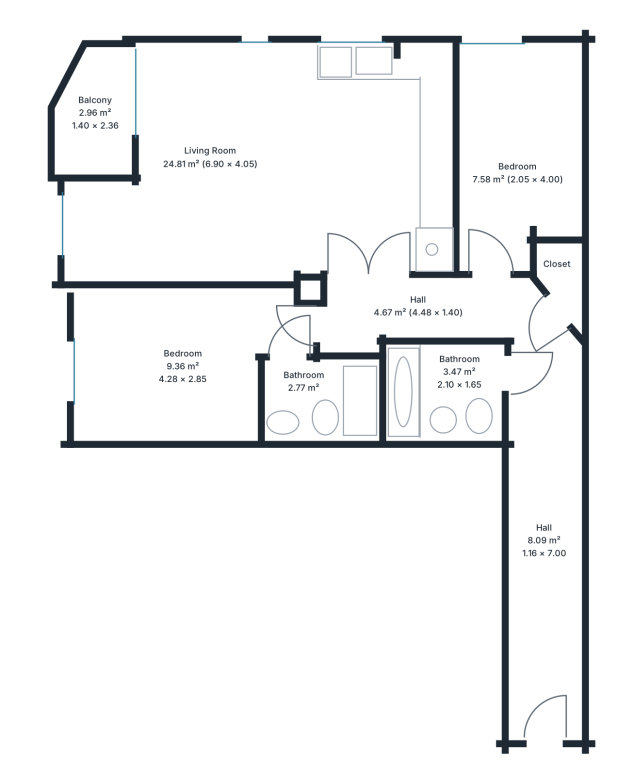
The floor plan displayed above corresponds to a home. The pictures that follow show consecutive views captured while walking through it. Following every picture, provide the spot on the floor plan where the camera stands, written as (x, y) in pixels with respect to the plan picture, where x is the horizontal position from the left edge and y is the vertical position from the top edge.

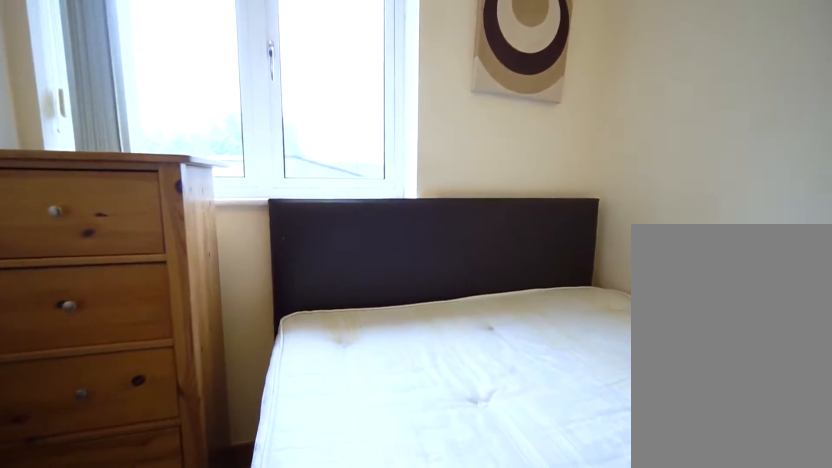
(497, 127)
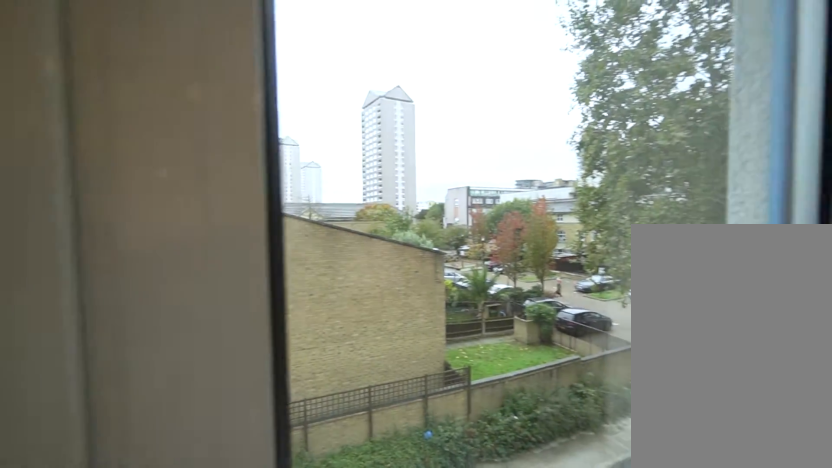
(497, 72)
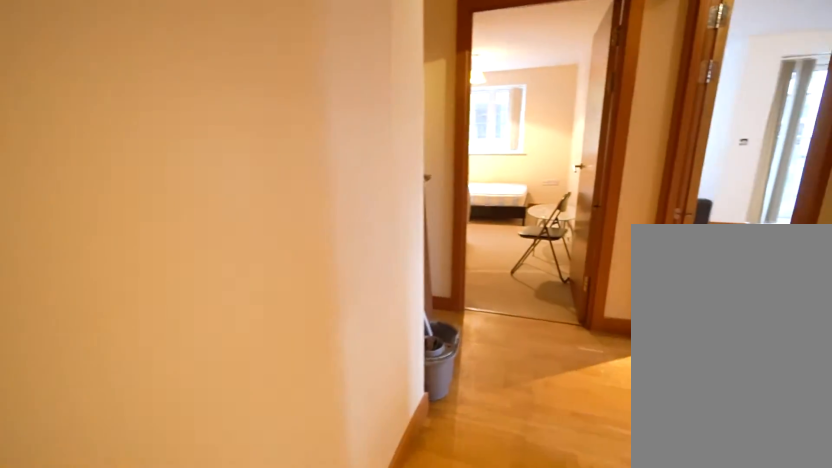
(462, 304)
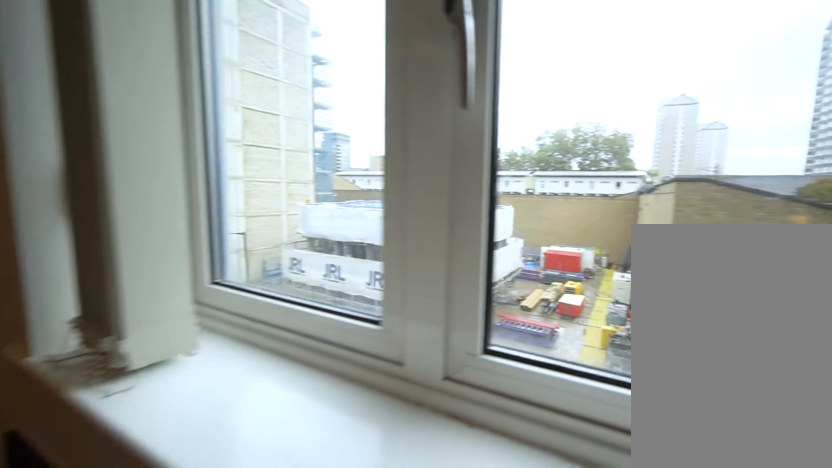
(361, 82)
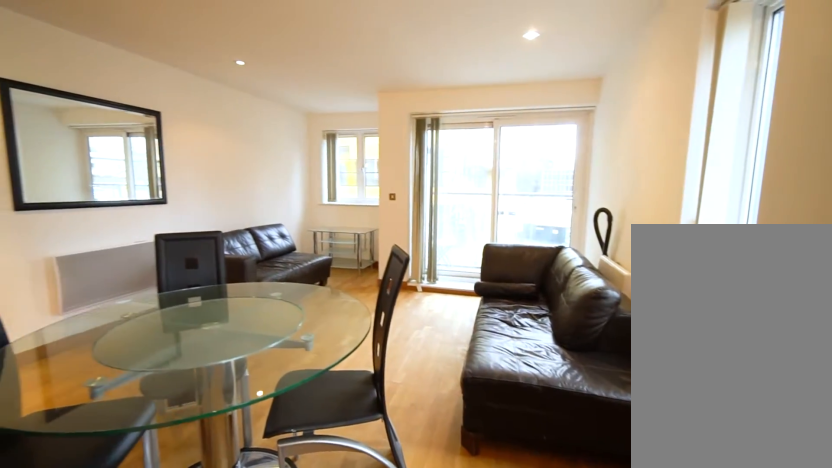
(360, 83)
